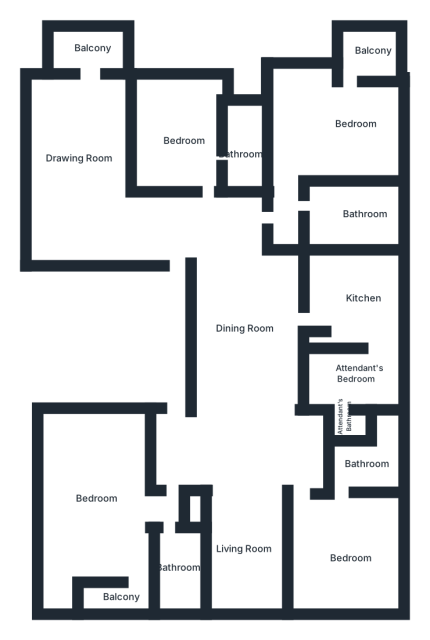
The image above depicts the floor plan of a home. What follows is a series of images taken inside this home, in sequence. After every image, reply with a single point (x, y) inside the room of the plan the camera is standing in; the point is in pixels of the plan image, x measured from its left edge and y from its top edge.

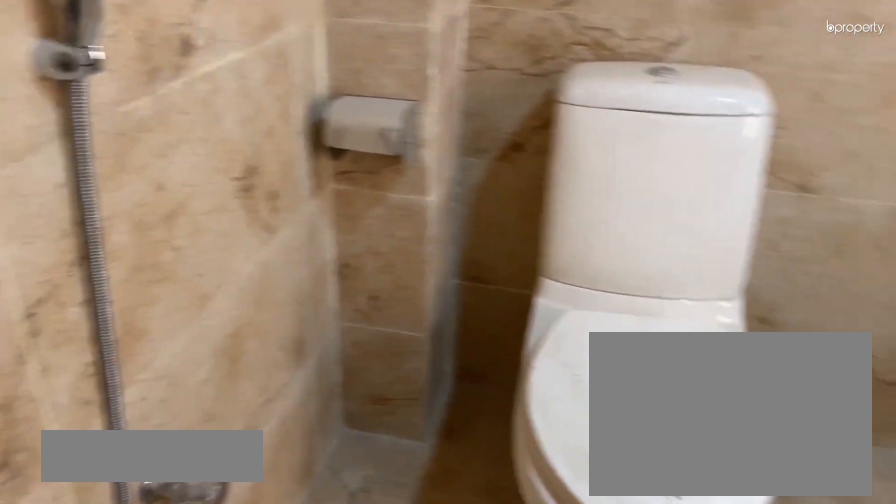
(346, 204)
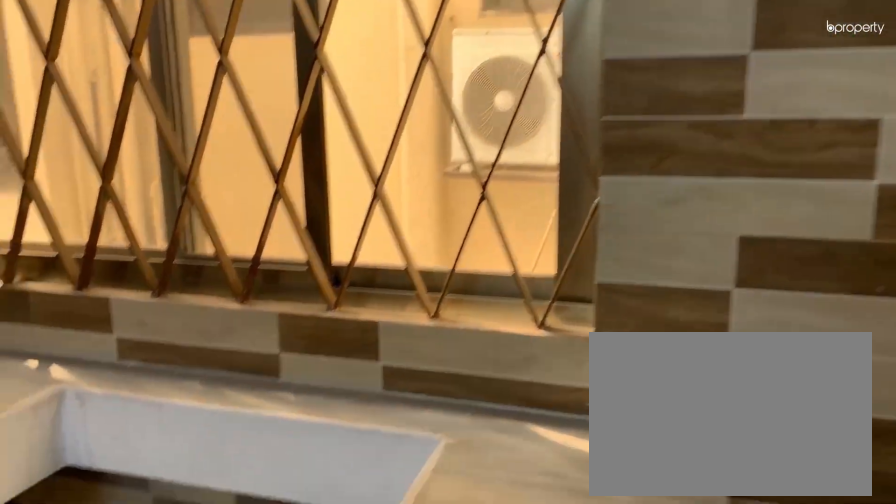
(343, 309)
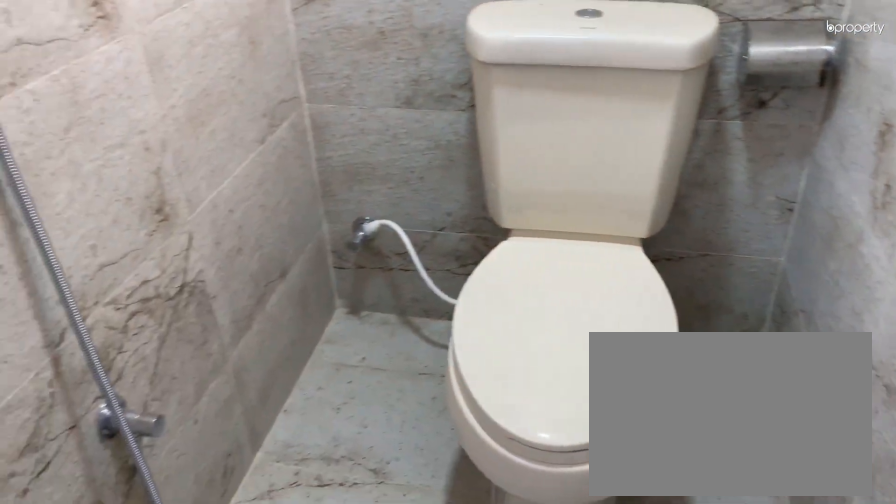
(365, 464)
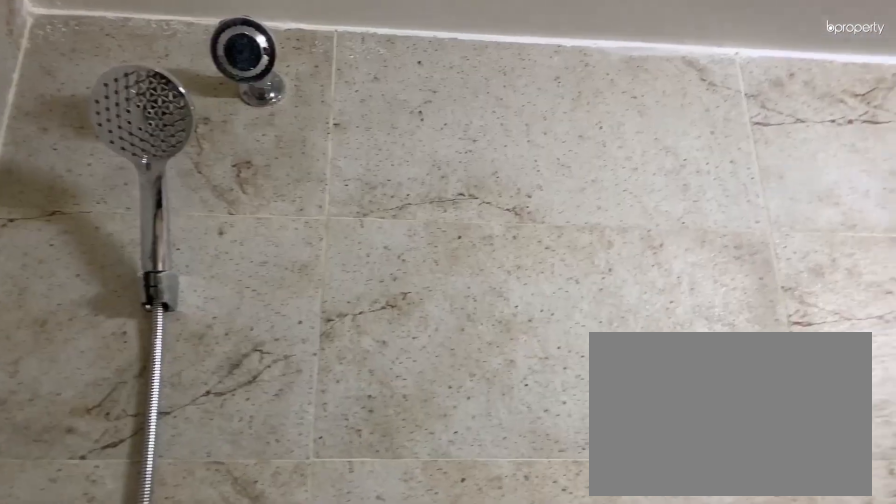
(365, 464)
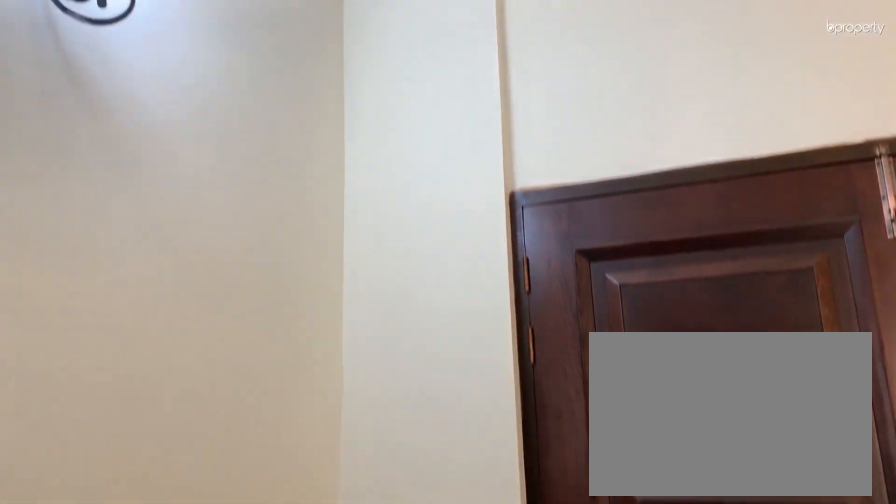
(239, 554)
